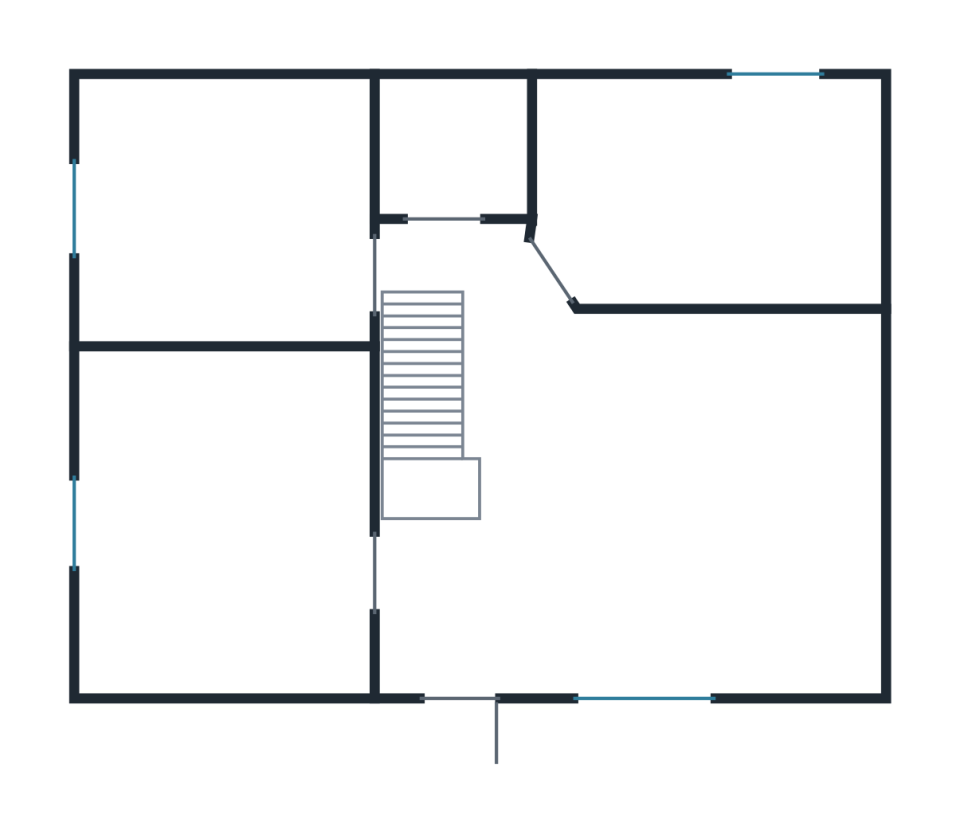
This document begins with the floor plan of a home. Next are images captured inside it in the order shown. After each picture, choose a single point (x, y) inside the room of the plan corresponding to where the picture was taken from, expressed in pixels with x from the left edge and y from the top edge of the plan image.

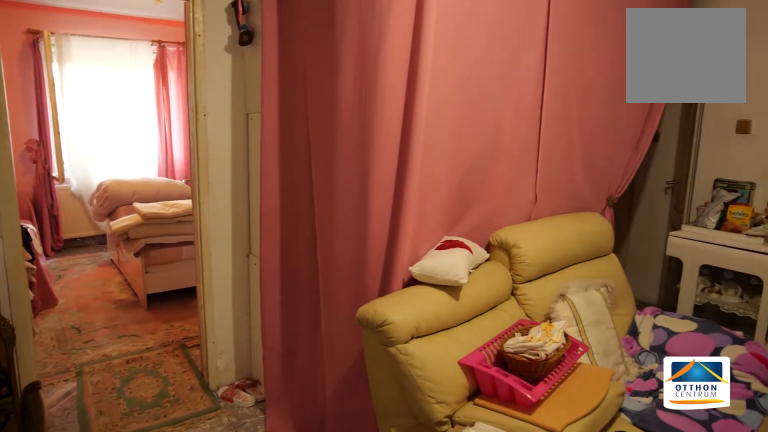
(641, 507)
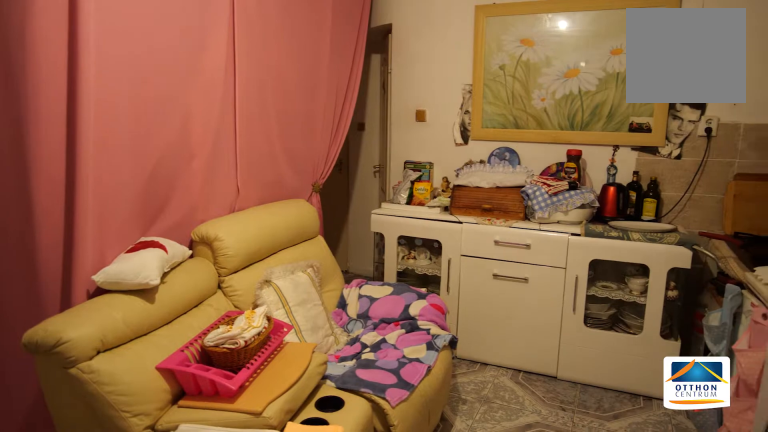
(639, 507)
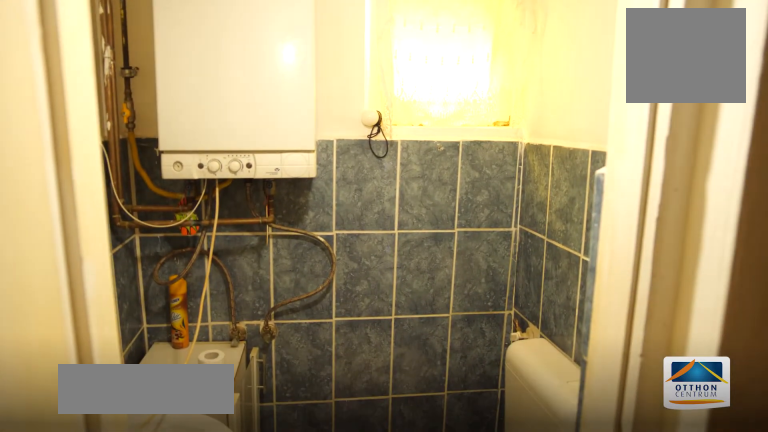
(442, 141)
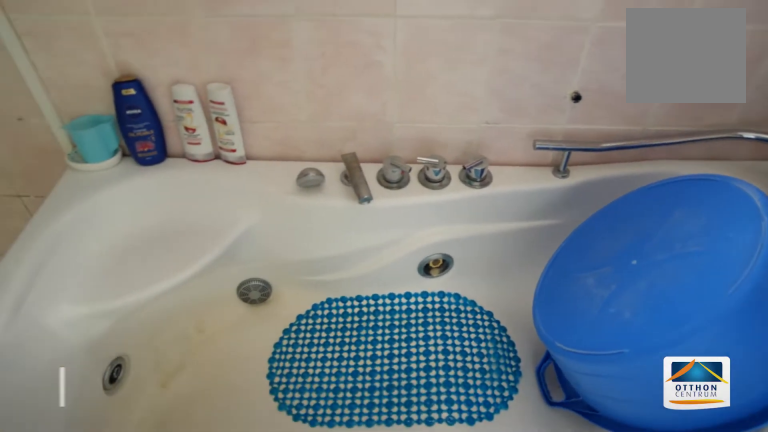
(702, 178)
